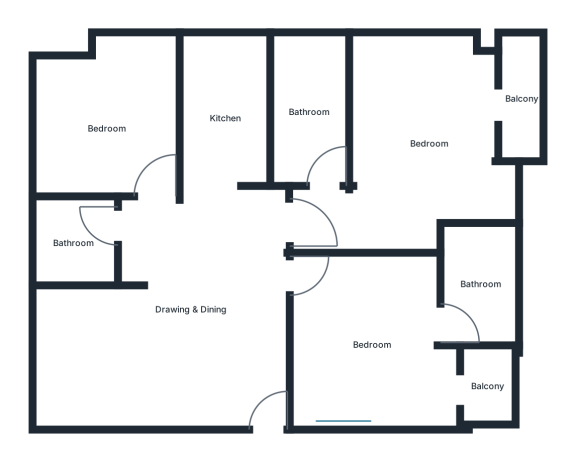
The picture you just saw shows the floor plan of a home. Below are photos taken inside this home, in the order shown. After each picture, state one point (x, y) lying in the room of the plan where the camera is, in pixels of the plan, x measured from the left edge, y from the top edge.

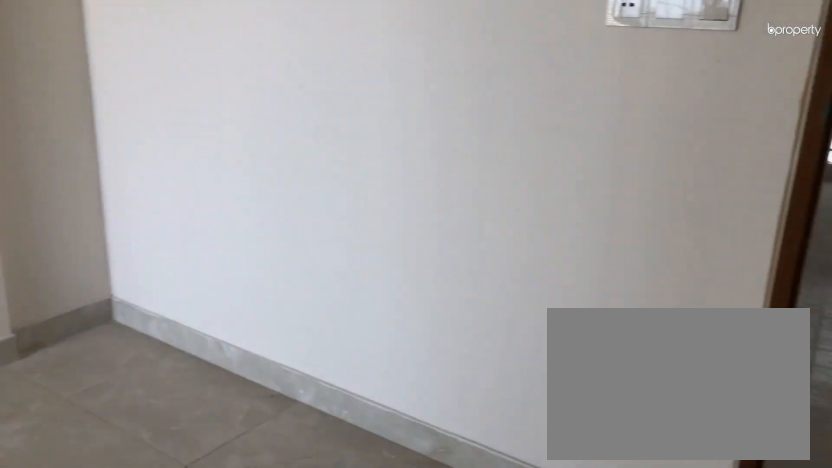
(373, 345)
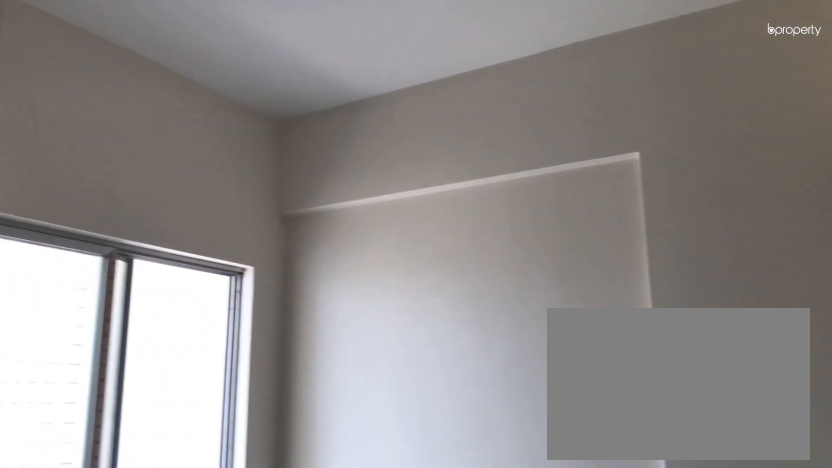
(373, 345)
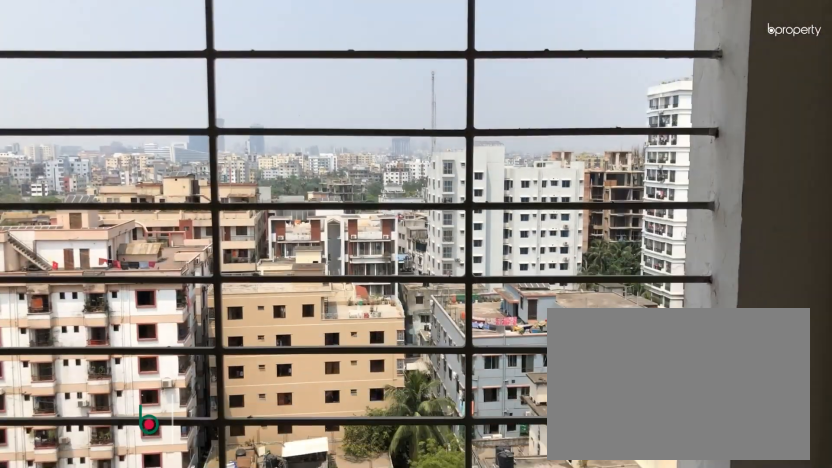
(491, 386)
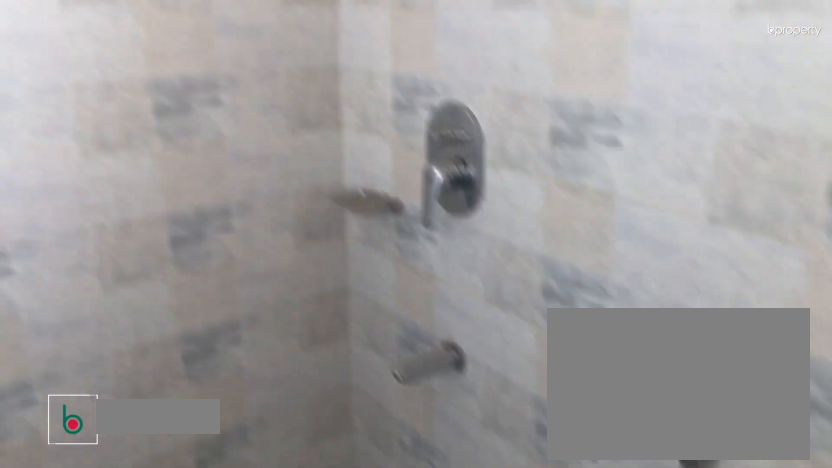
(481, 284)
